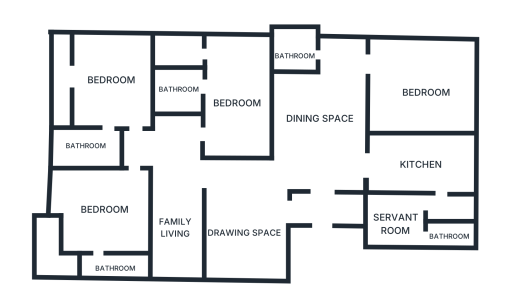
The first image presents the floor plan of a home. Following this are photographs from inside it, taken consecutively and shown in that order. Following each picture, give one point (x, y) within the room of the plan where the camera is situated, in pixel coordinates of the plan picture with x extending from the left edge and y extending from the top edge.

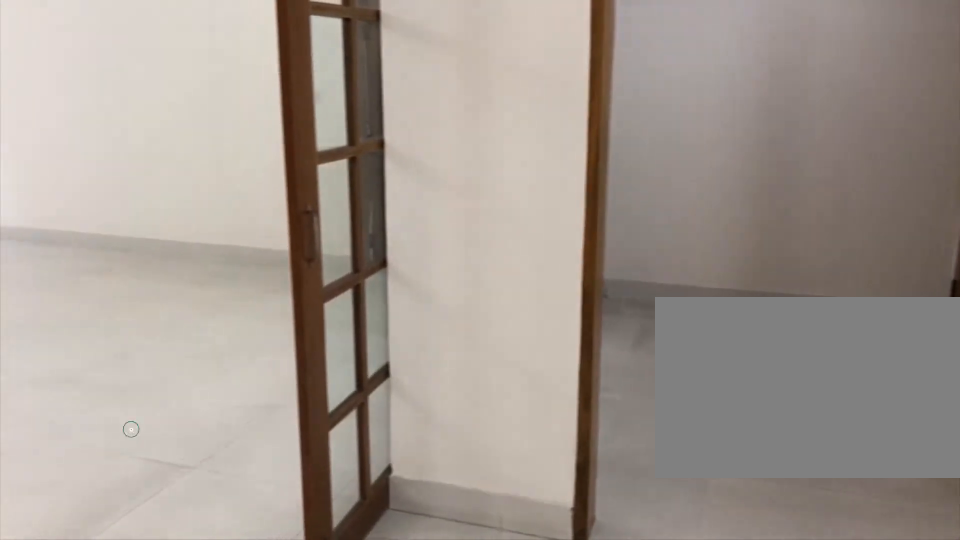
(318, 175)
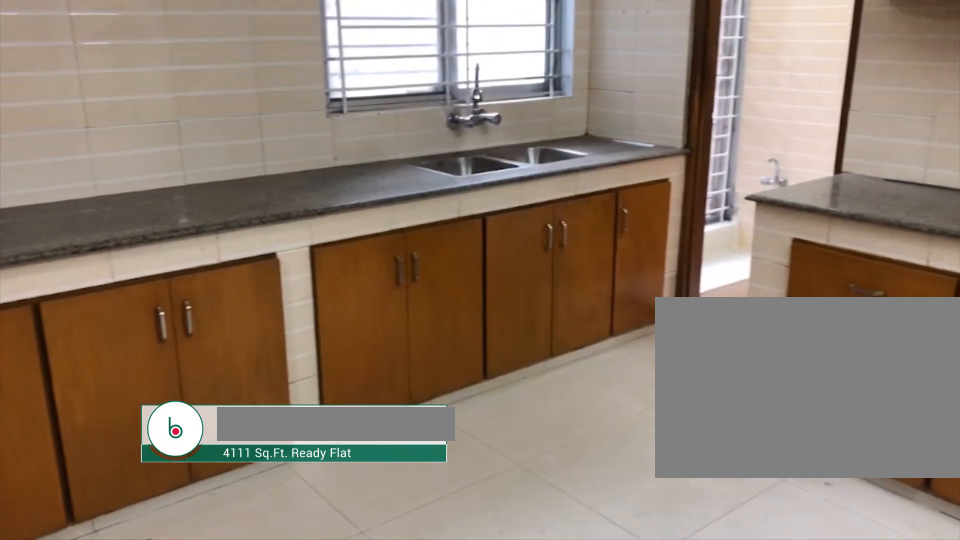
(414, 162)
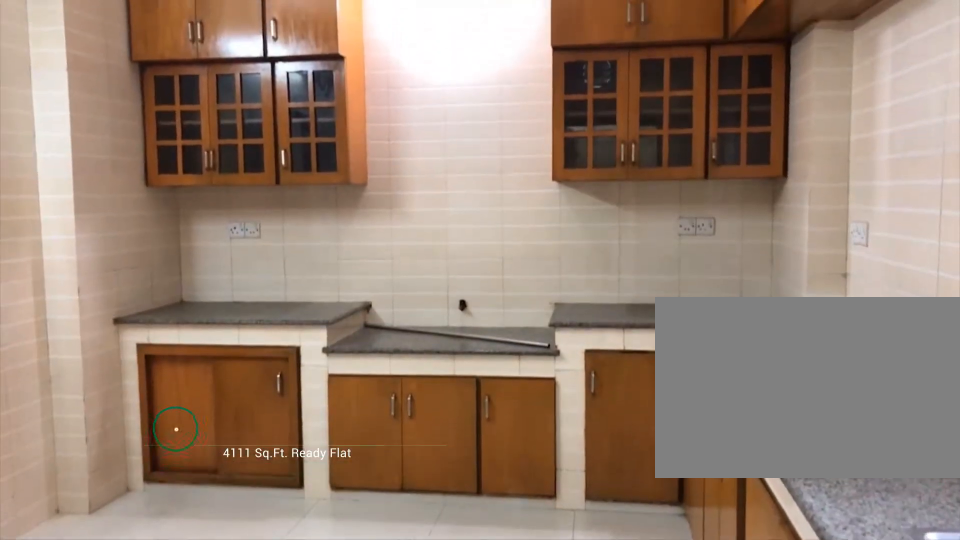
(414, 162)
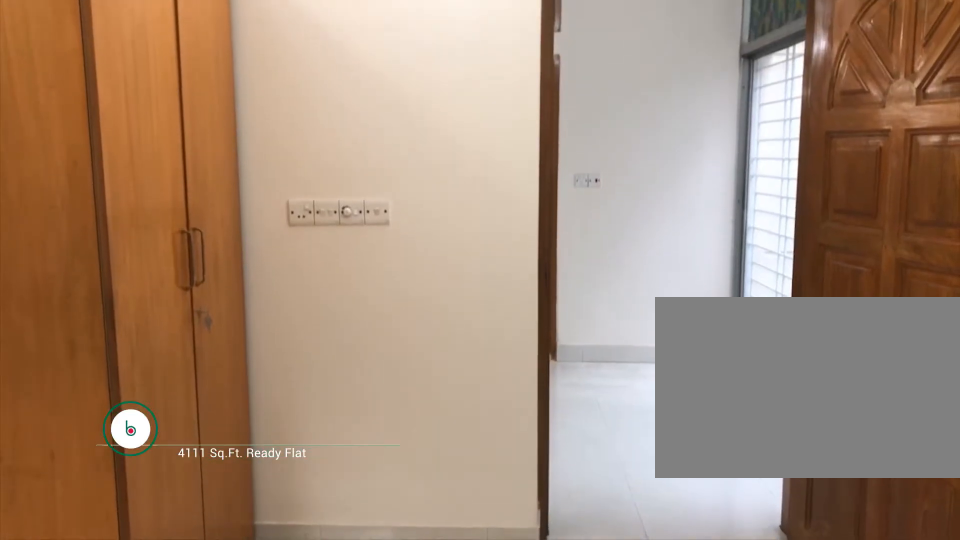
(417, 63)
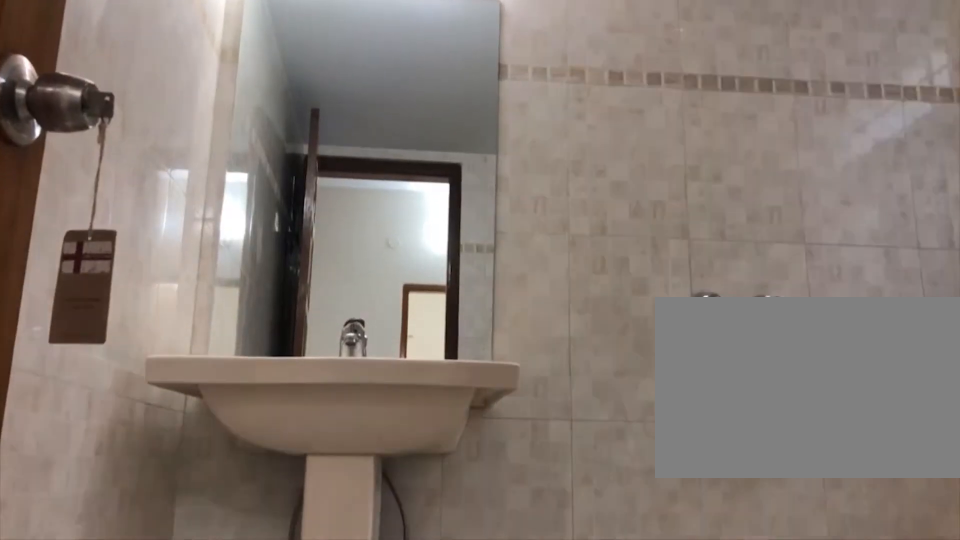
(296, 55)
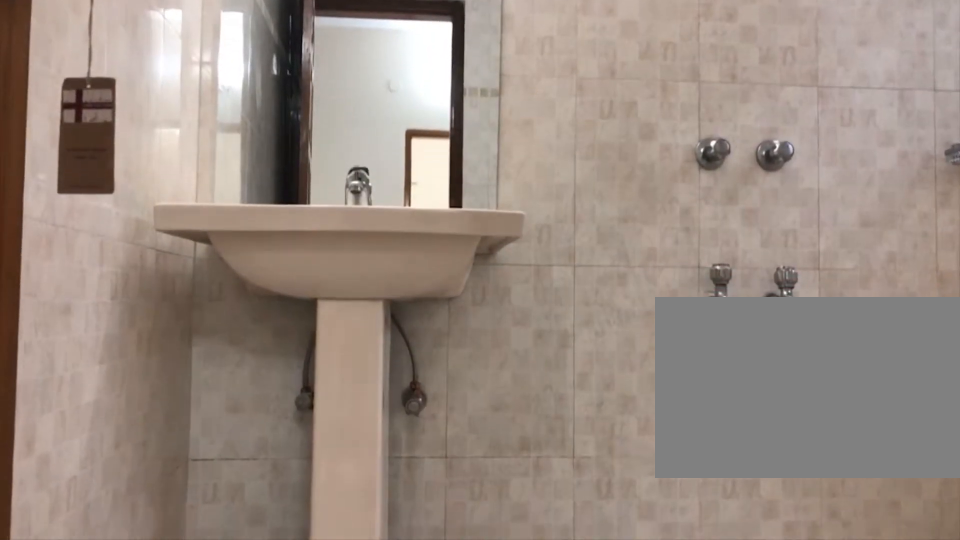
(296, 55)
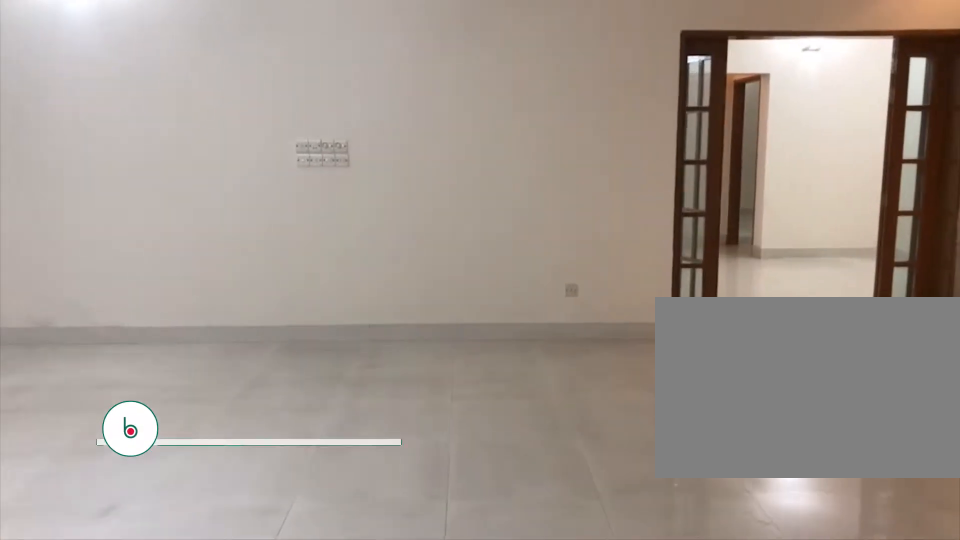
(265, 223)
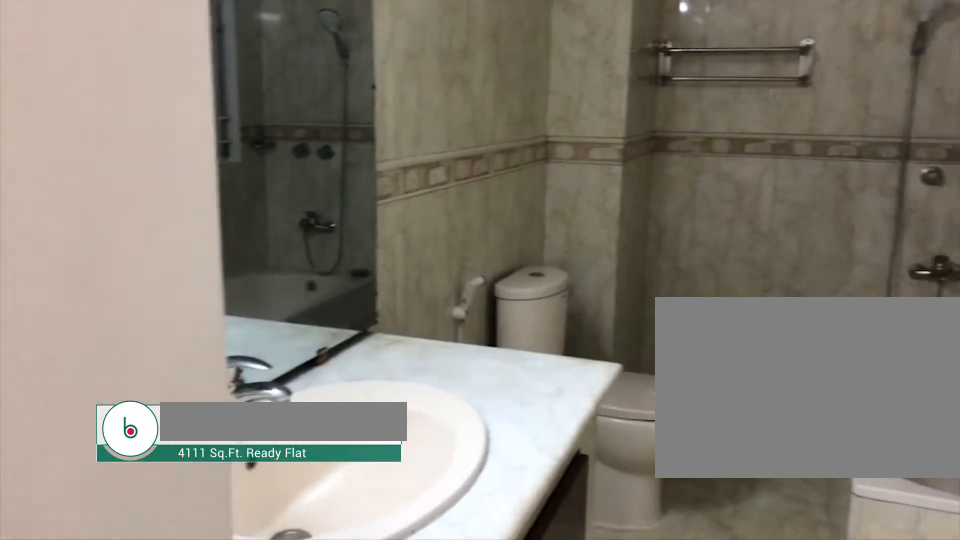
(82, 146)
